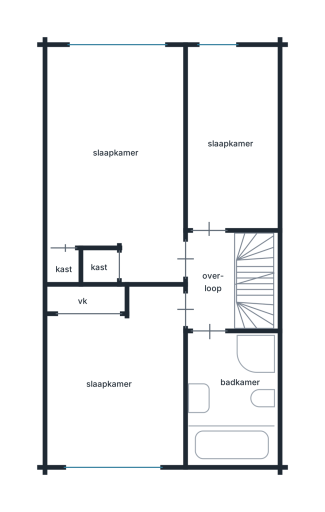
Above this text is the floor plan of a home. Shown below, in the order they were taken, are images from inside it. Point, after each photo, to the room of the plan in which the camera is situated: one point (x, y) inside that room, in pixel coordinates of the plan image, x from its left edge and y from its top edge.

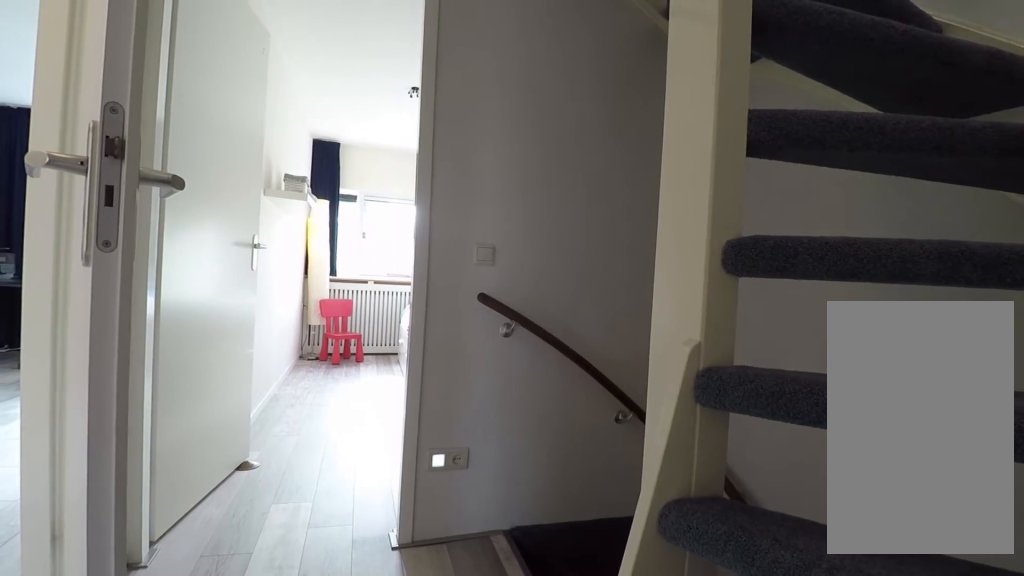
(211, 280)
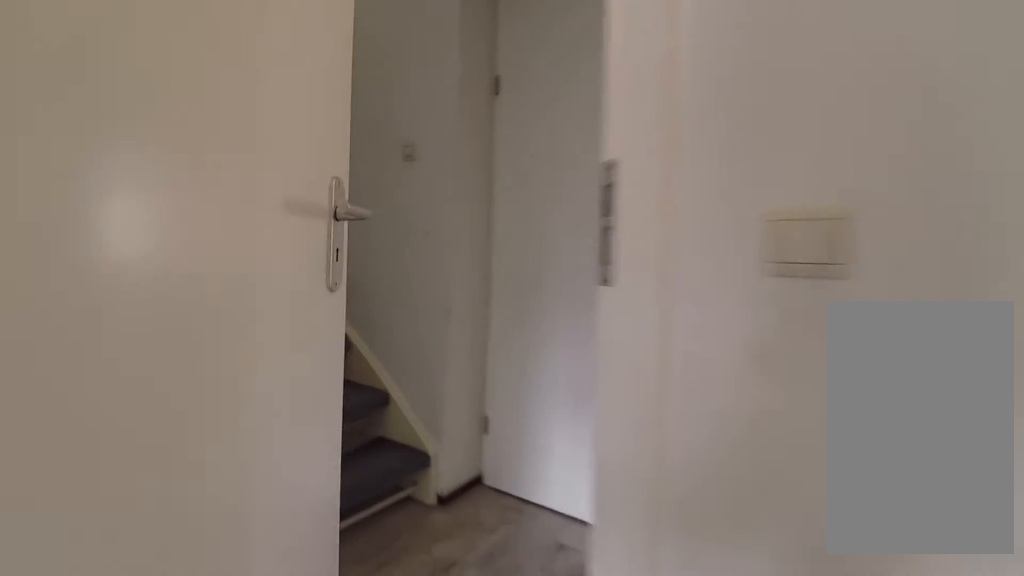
(211, 280)
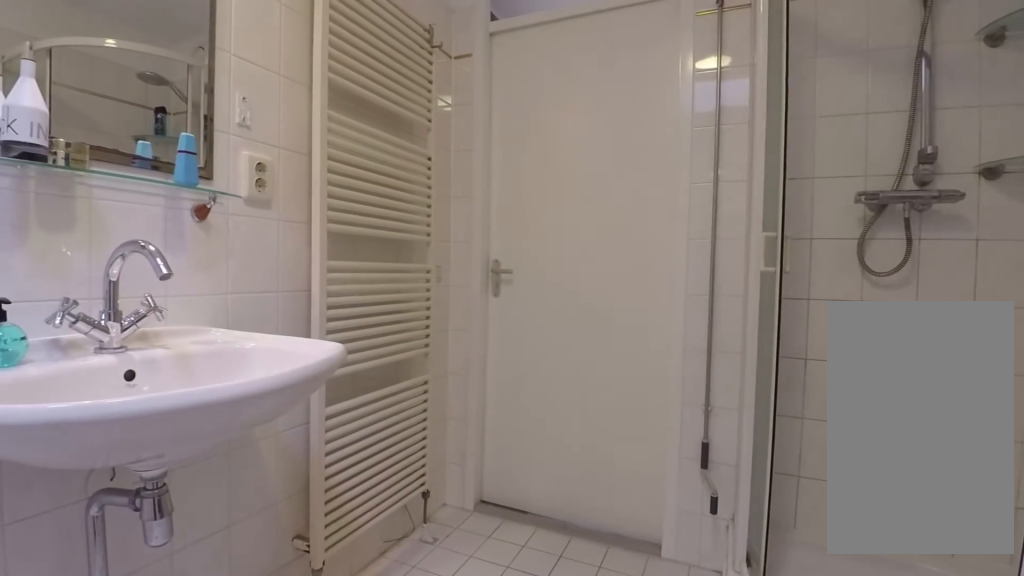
(232, 399)
